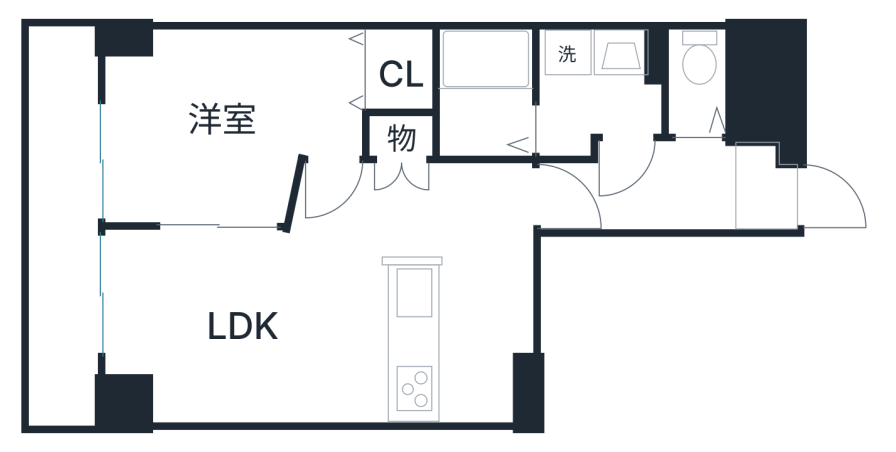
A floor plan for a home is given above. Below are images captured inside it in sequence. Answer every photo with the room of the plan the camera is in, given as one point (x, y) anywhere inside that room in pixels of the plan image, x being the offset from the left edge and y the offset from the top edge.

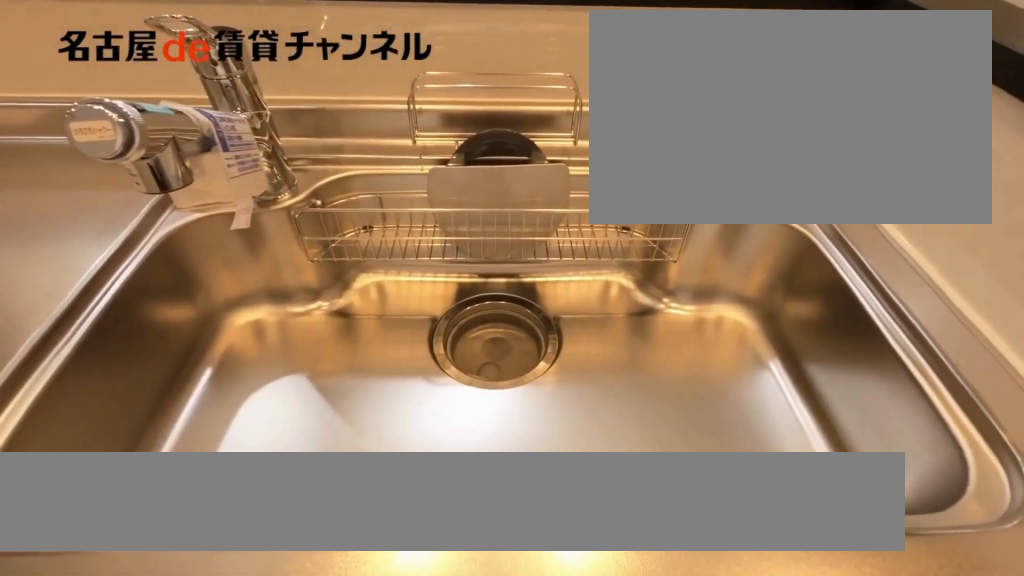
(459, 345)
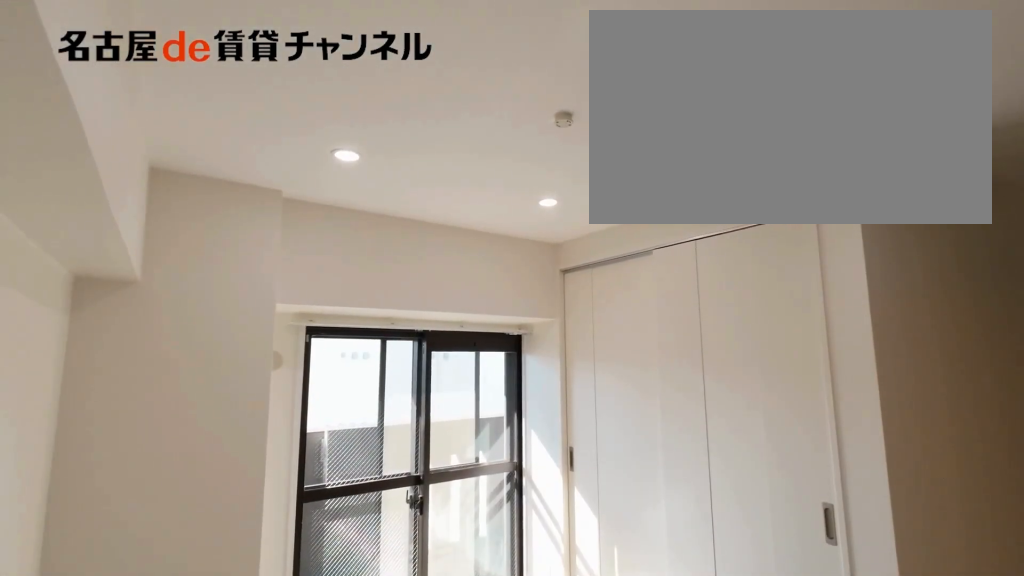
(240, 327)
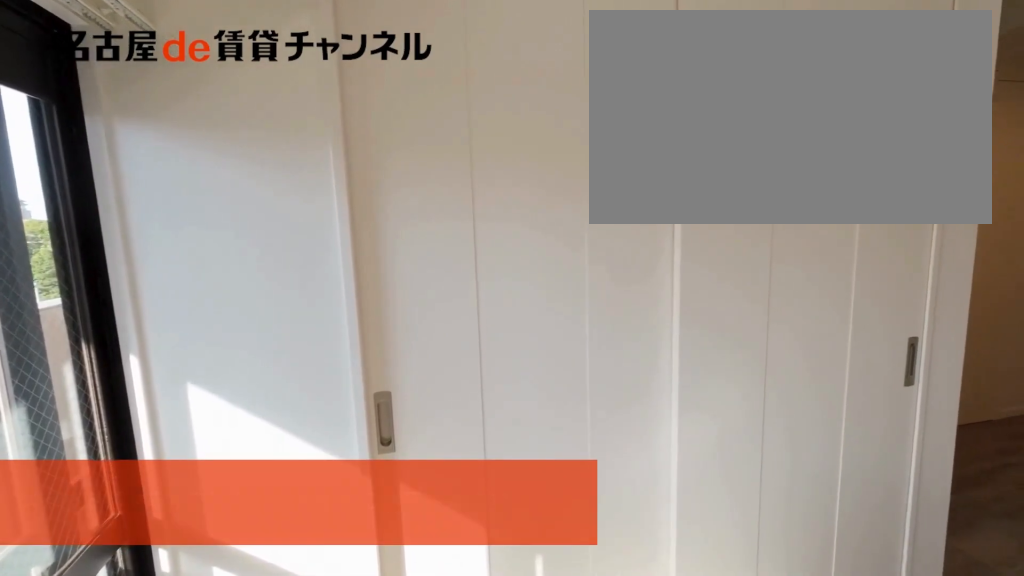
(240, 327)
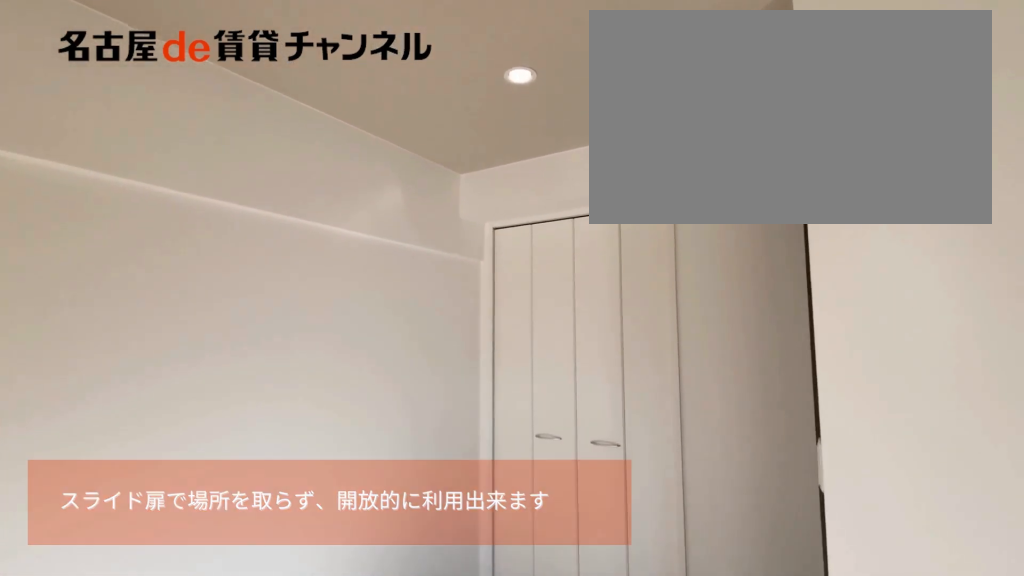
(223, 119)
